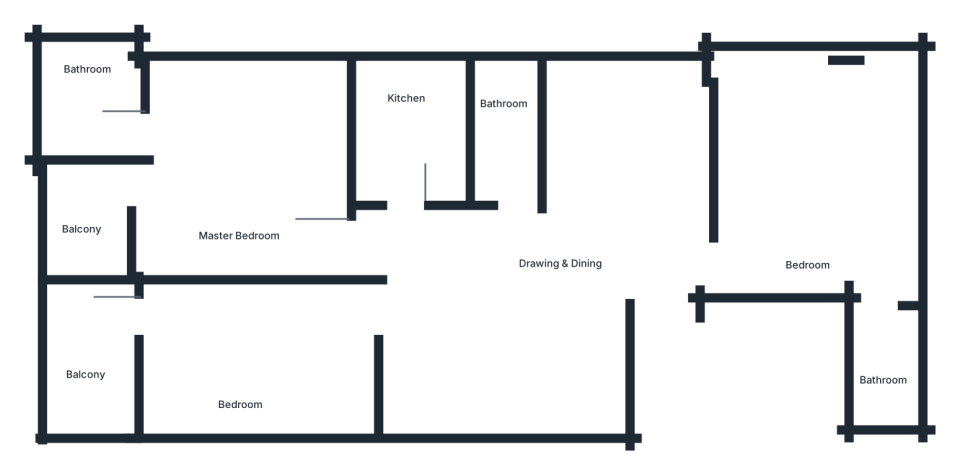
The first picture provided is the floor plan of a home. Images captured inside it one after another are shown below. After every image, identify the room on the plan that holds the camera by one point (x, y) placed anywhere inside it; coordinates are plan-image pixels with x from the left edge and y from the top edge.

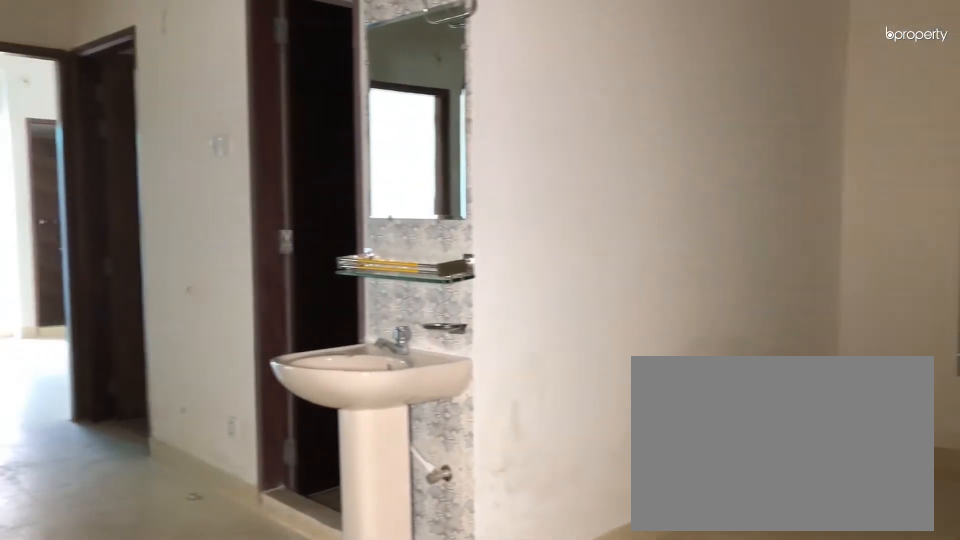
(562, 275)
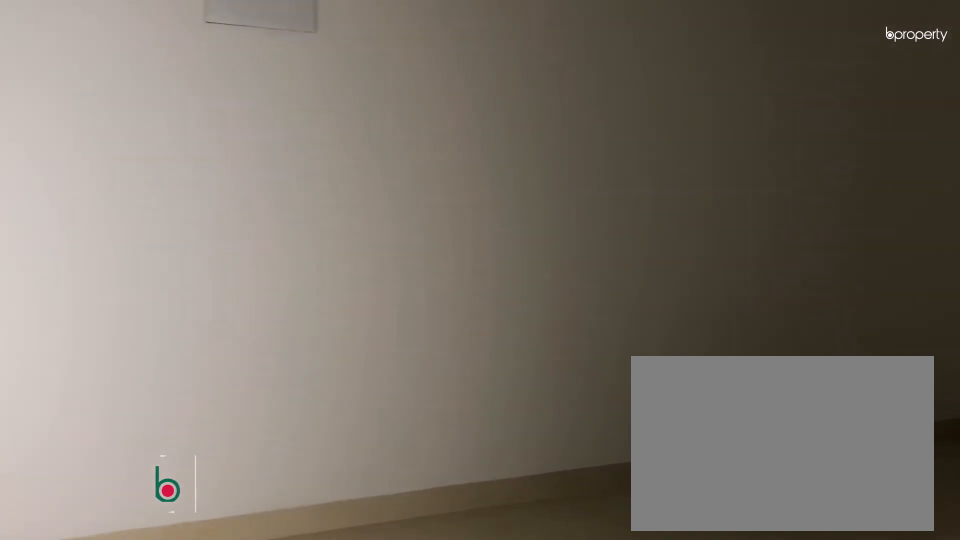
(562, 275)
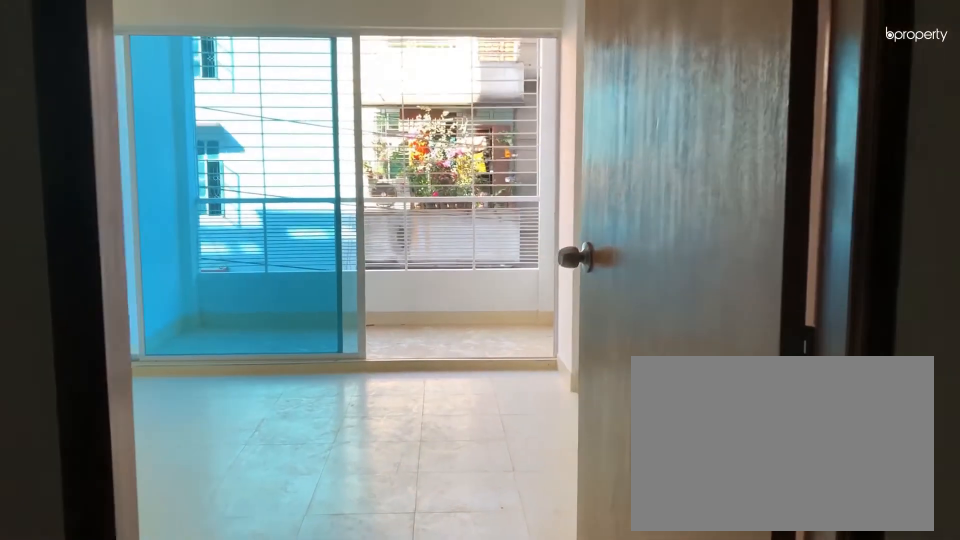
(386, 302)
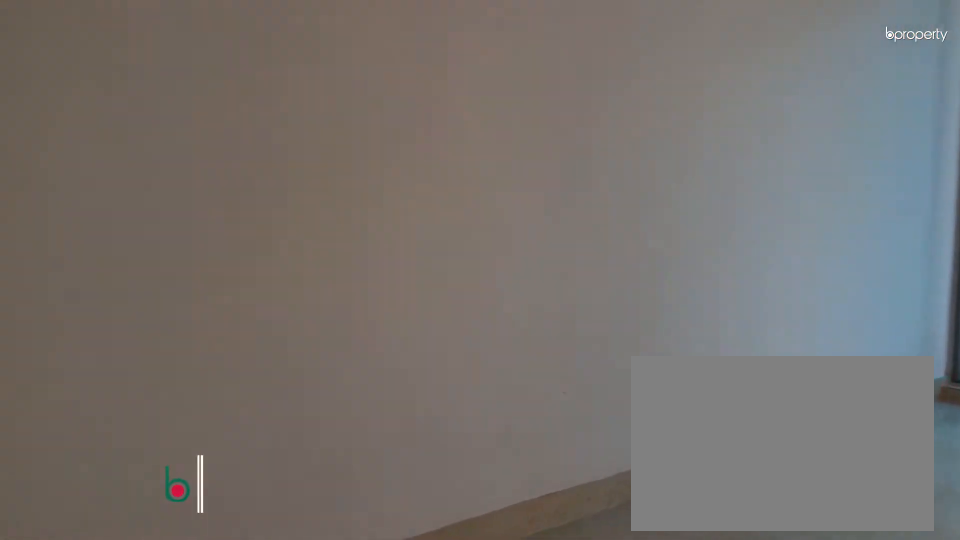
(241, 358)
